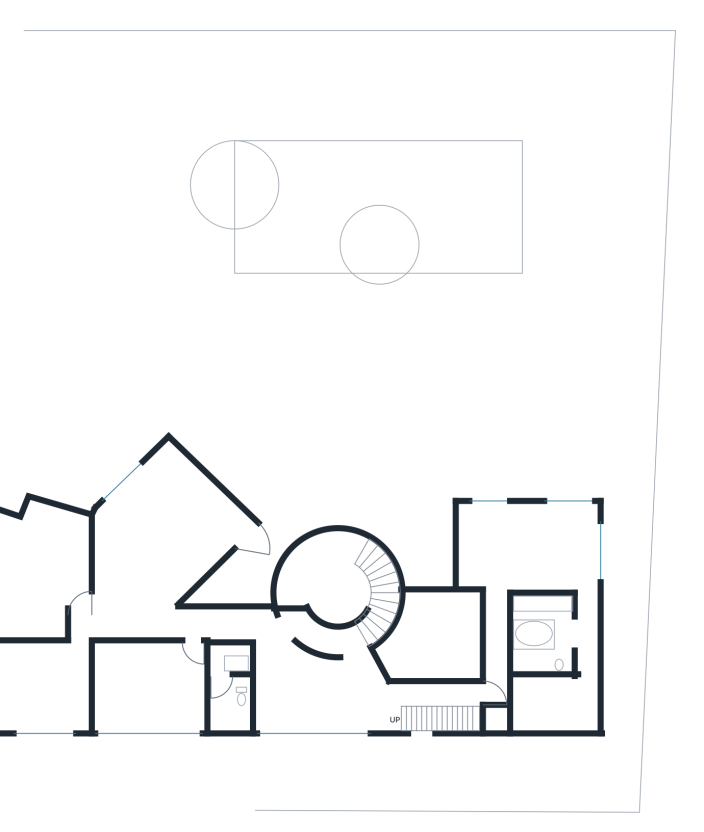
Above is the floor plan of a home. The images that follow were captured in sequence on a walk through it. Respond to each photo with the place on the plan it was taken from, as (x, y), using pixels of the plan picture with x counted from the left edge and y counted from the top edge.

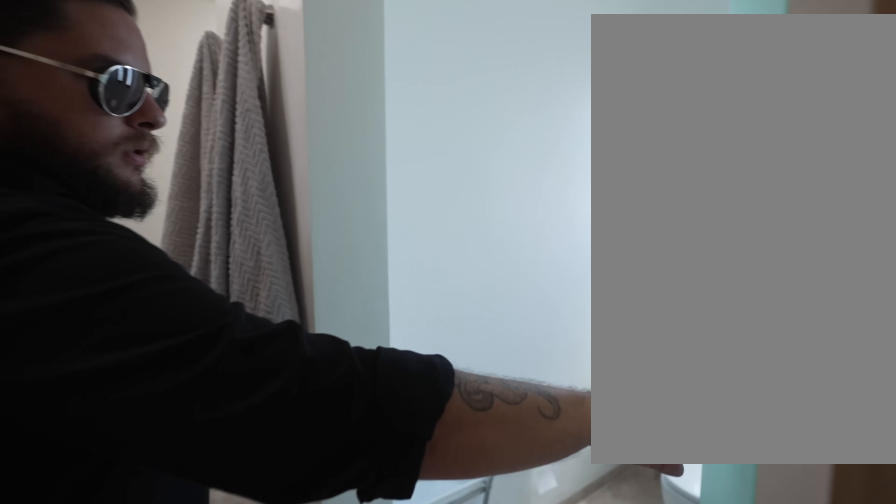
(564, 640)
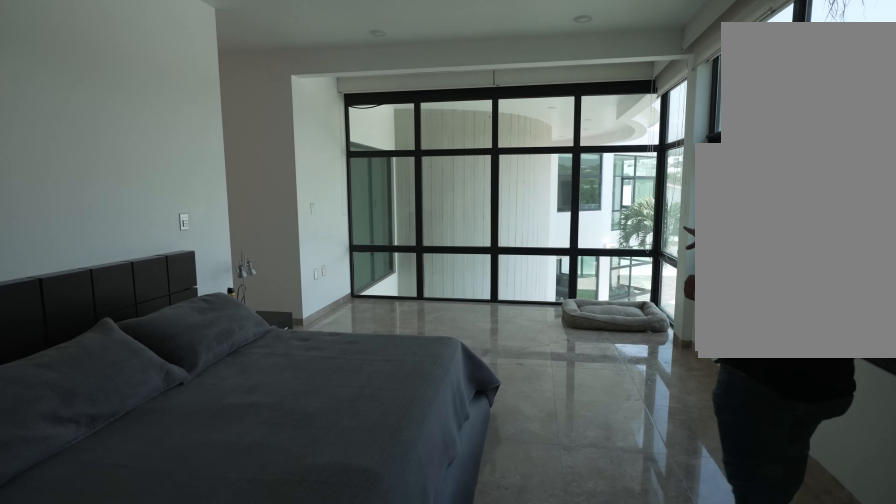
(558, 519)
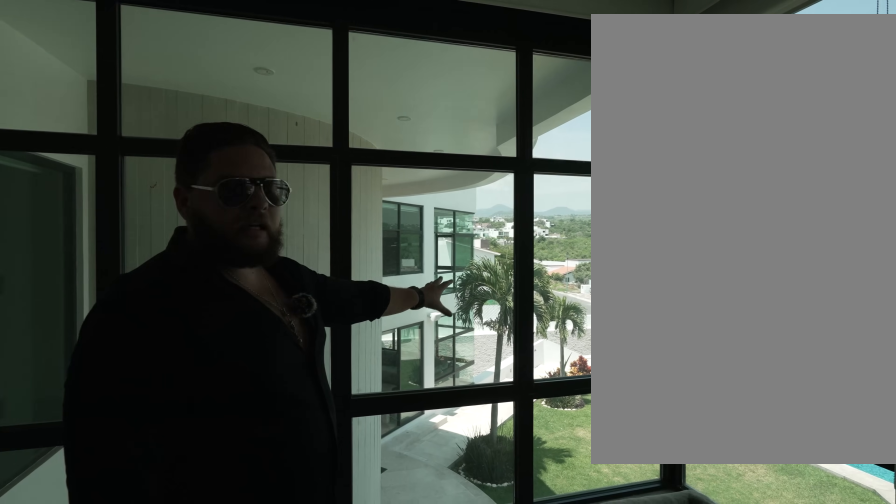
(516, 520)
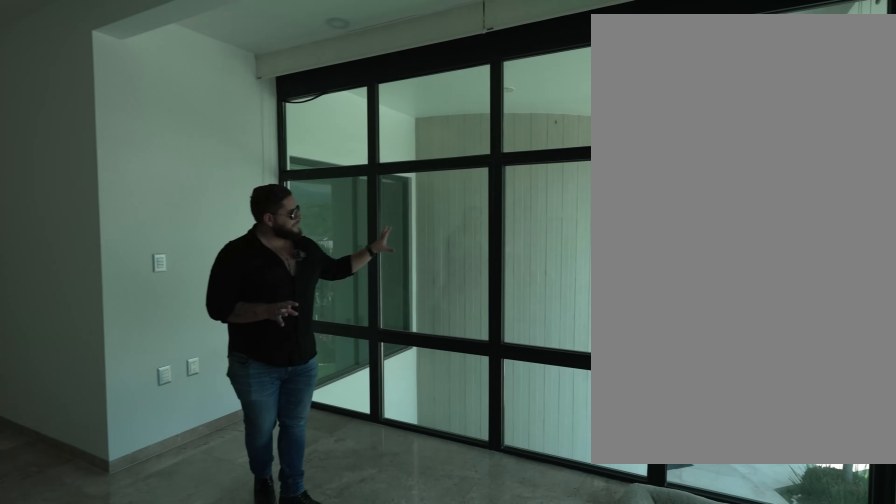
(516, 520)
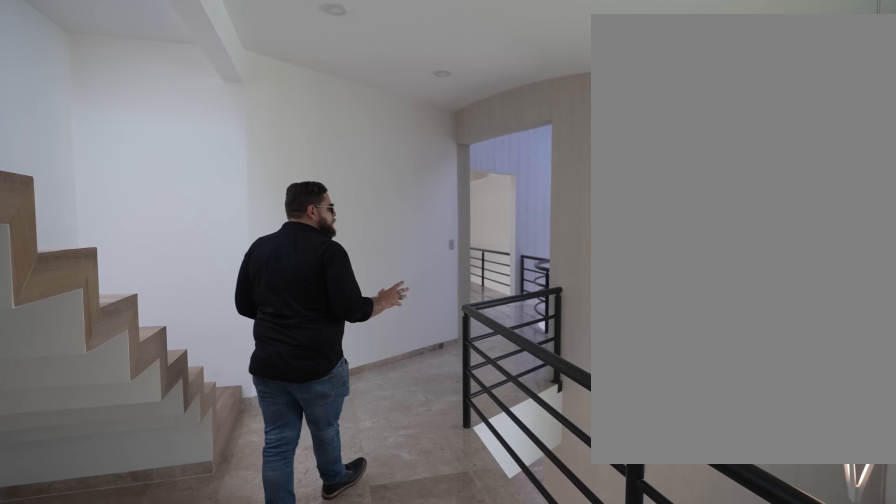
(460, 689)
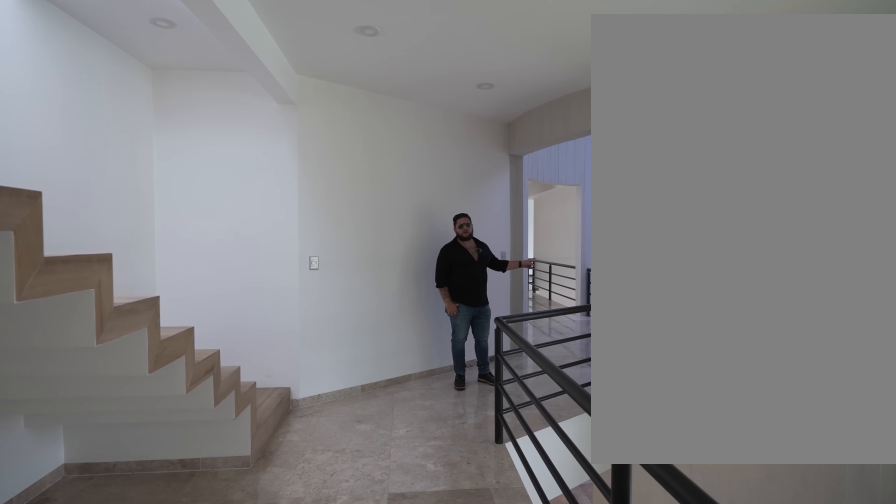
(456, 691)
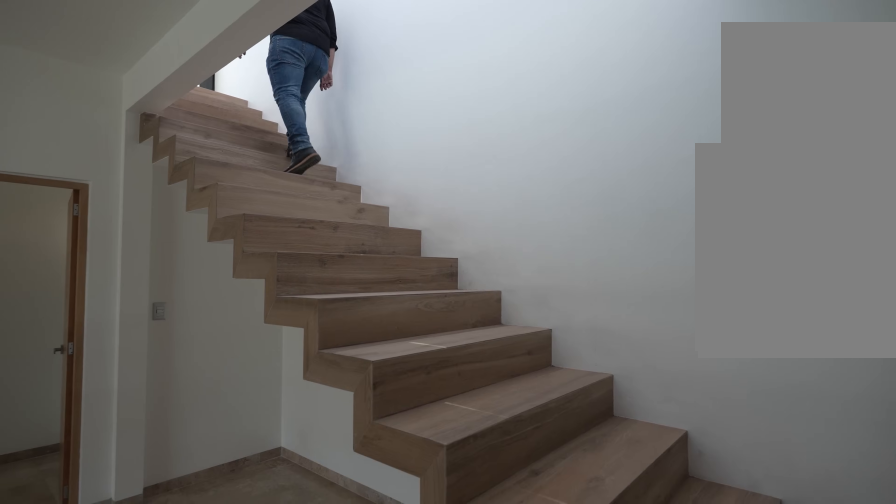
(397, 699)
